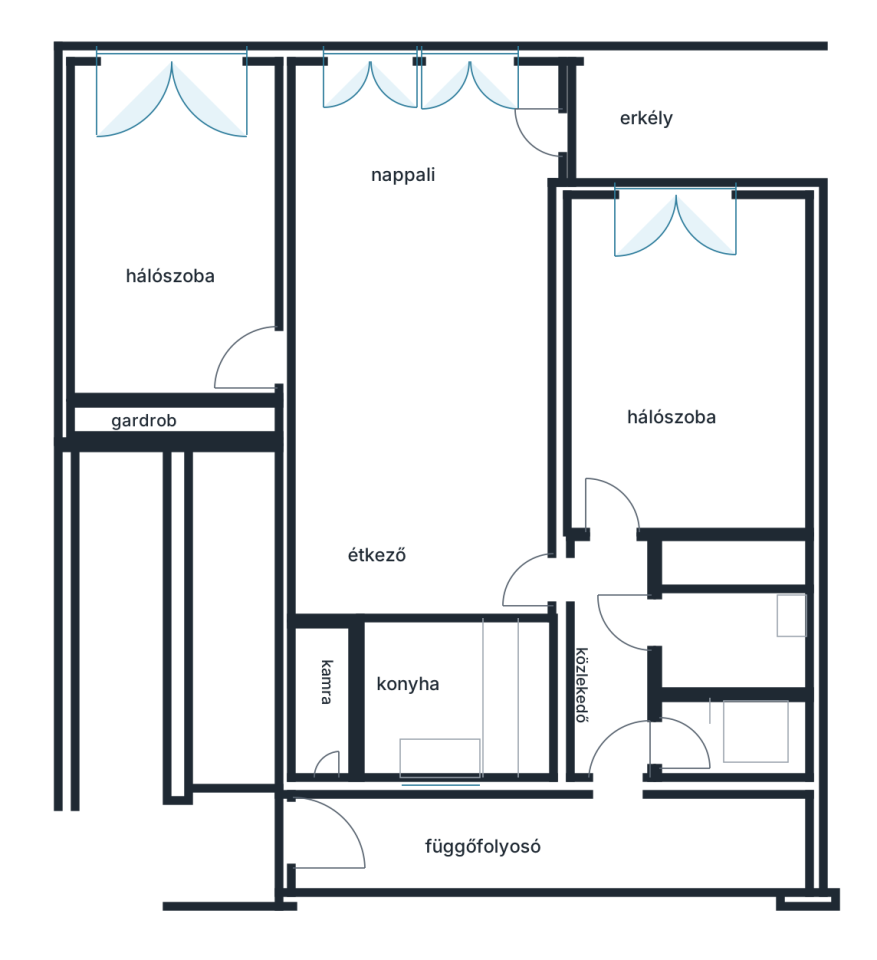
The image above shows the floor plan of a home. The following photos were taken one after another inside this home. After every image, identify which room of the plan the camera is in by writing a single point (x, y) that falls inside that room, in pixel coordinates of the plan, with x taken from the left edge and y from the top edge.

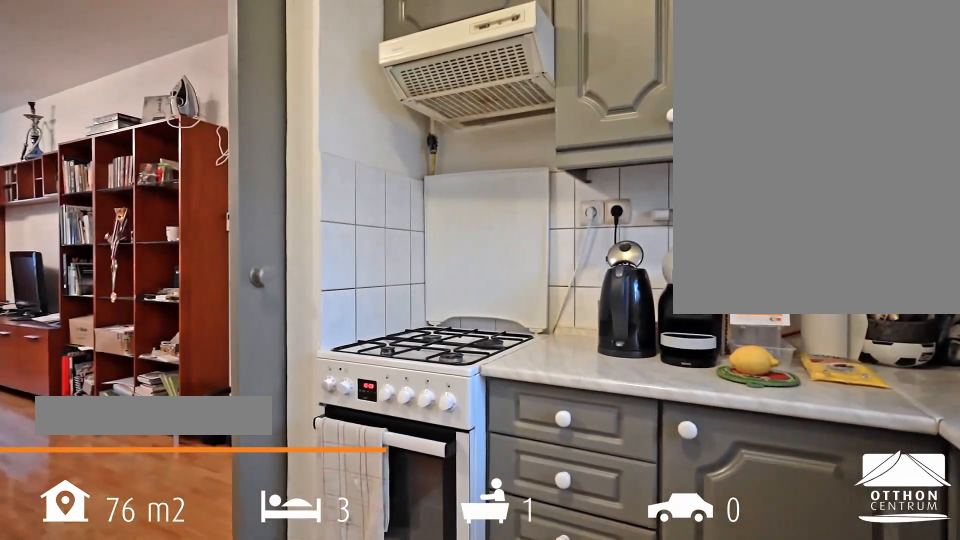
(427, 699)
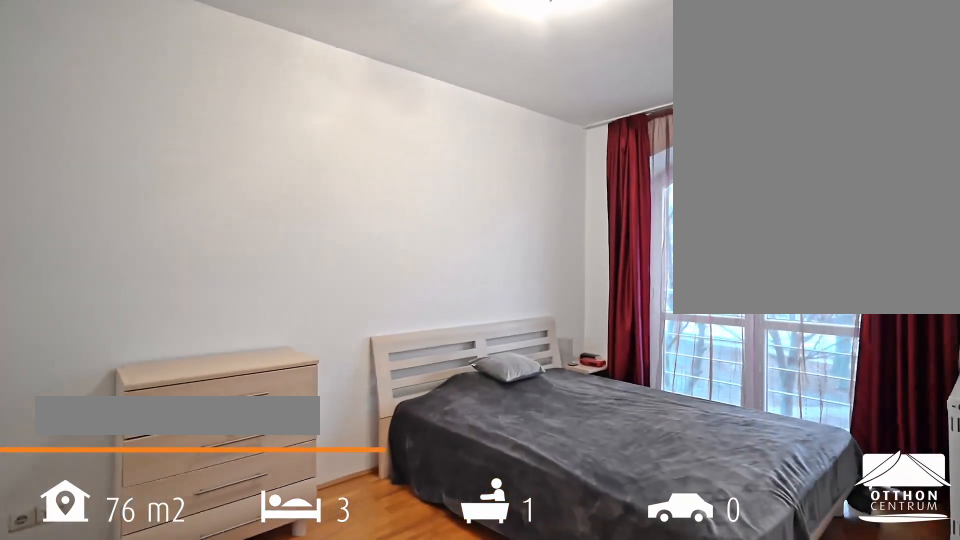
(169, 245)
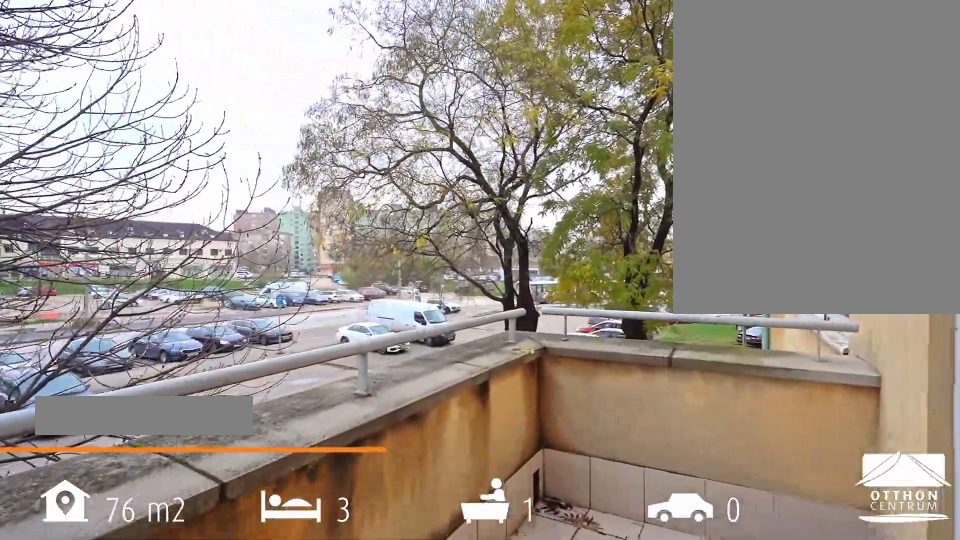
(695, 110)
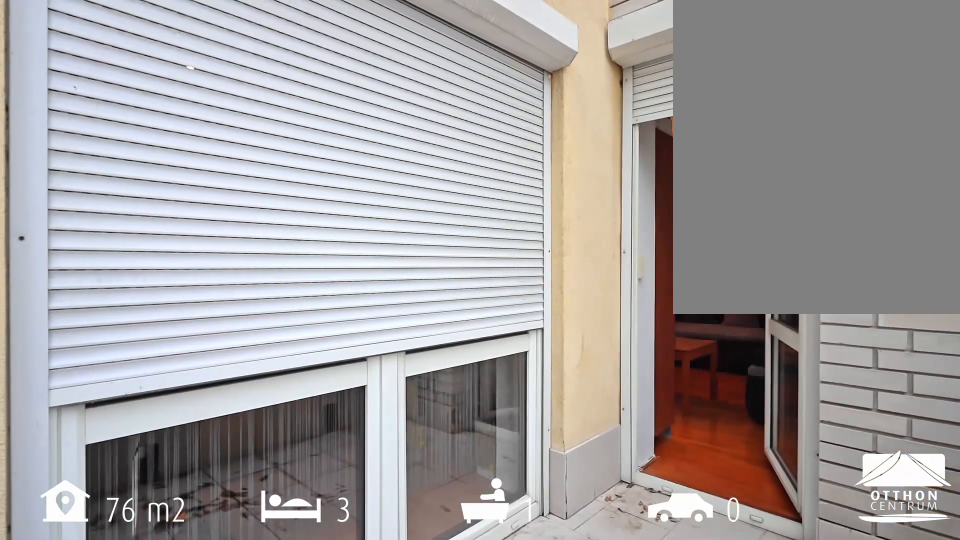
(695, 110)
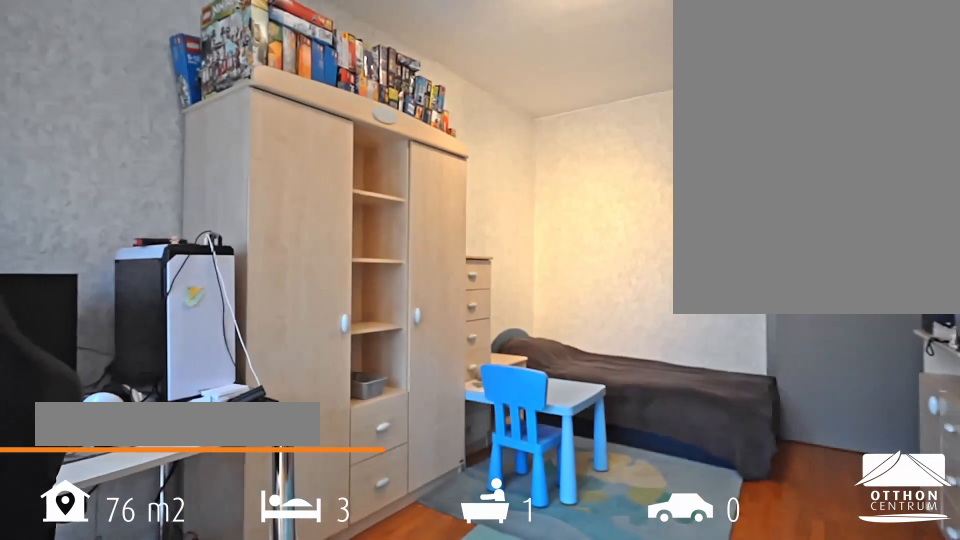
(684, 352)
